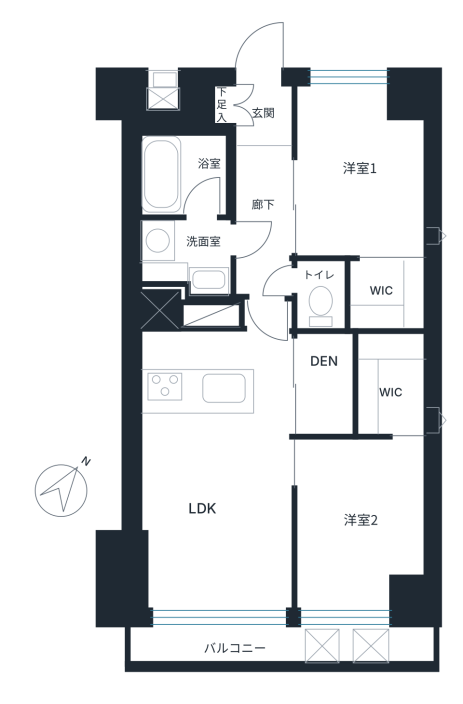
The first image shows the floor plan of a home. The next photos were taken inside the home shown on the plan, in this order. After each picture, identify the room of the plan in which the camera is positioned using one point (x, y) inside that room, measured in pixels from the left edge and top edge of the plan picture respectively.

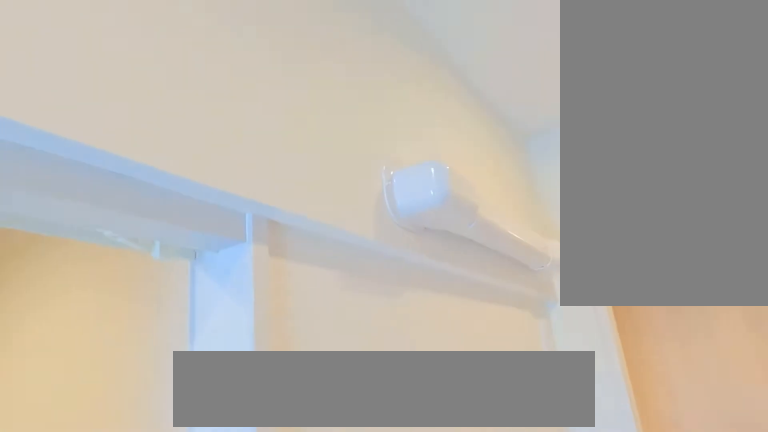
(364, 177)
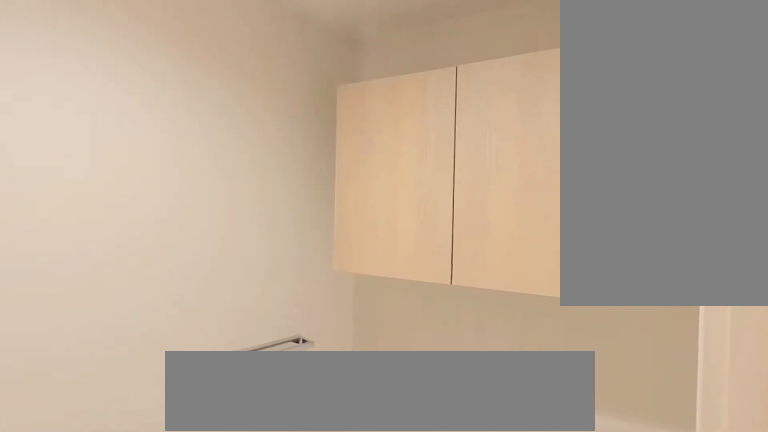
(325, 296)
